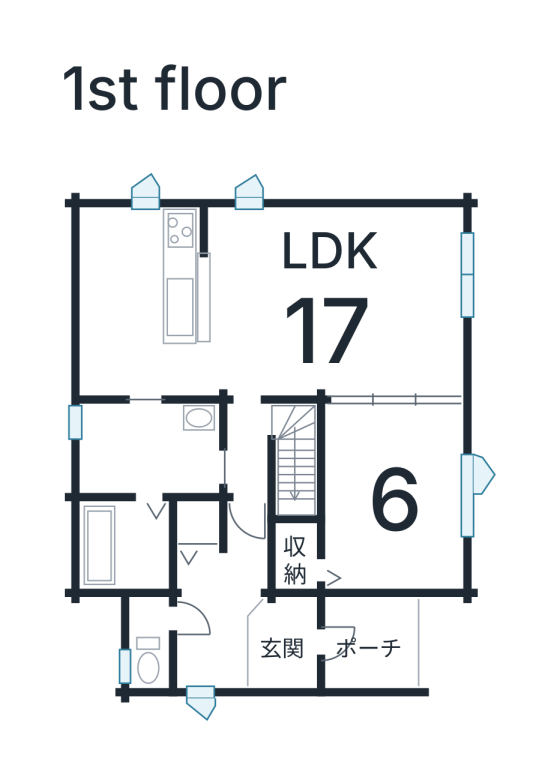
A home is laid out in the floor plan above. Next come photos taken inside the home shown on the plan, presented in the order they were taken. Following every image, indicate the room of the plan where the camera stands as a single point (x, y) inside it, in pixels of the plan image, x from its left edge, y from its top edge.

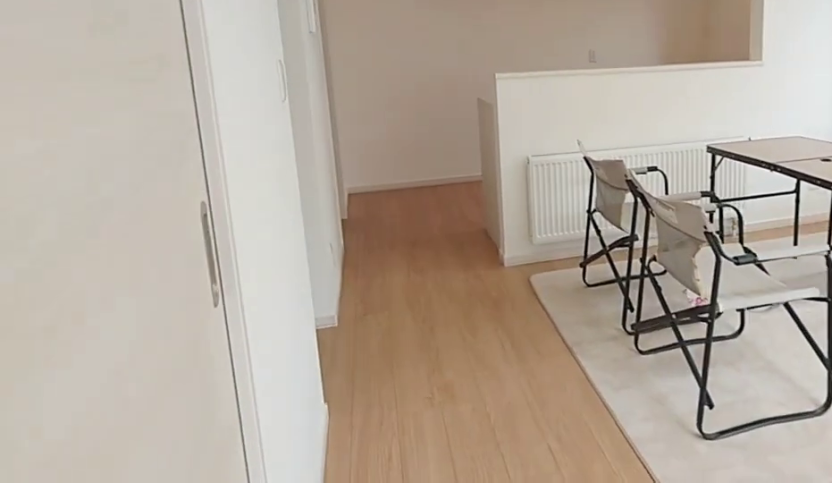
(336, 313)
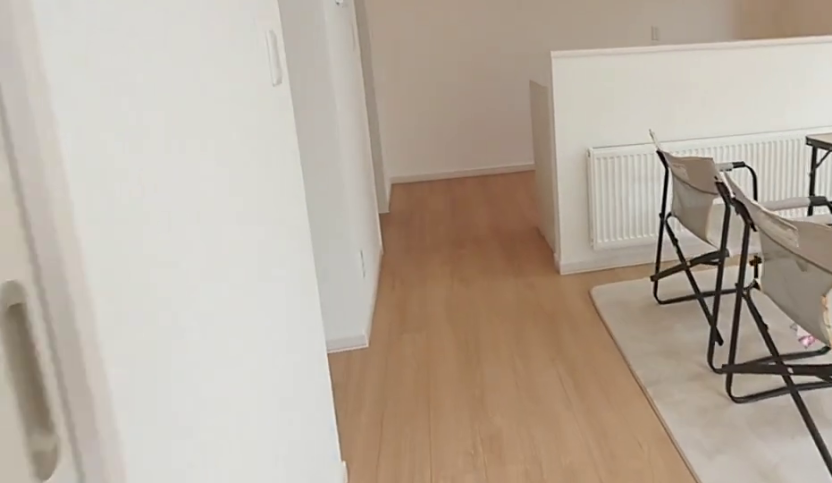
(336, 313)
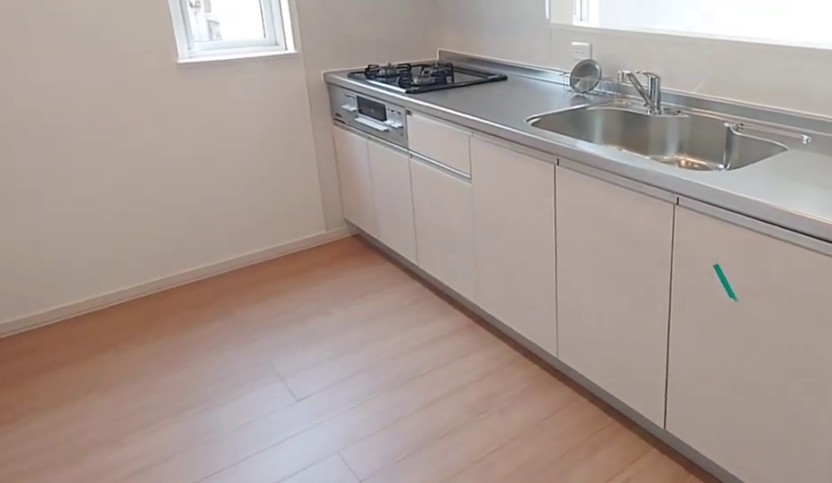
(126, 306)
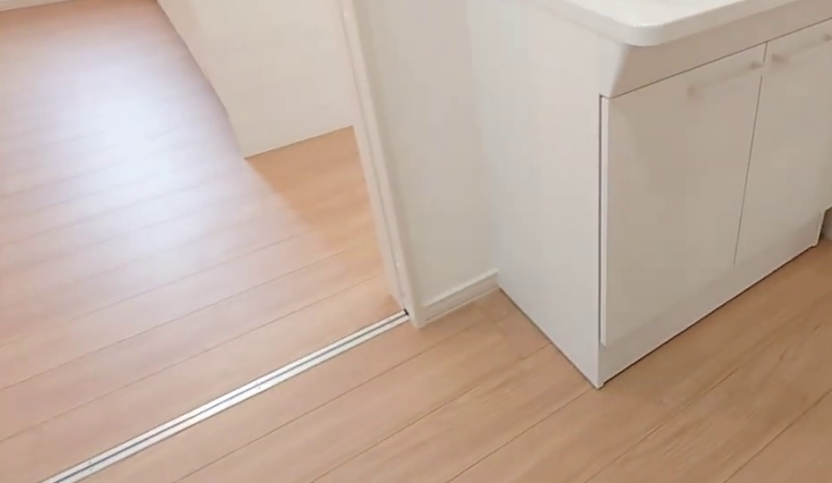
(144, 446)
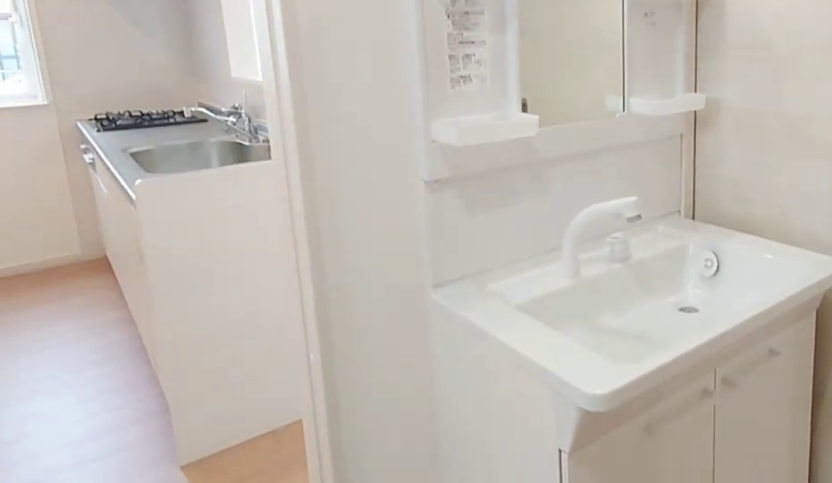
(144, 446)
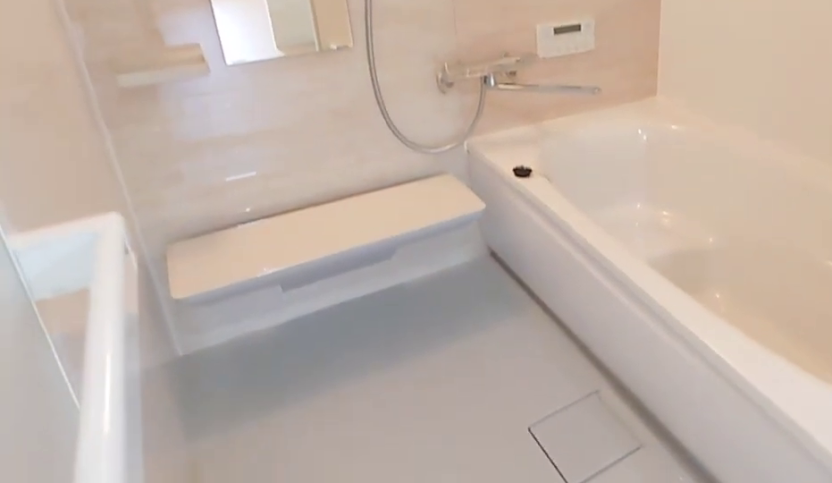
(128, 545)
